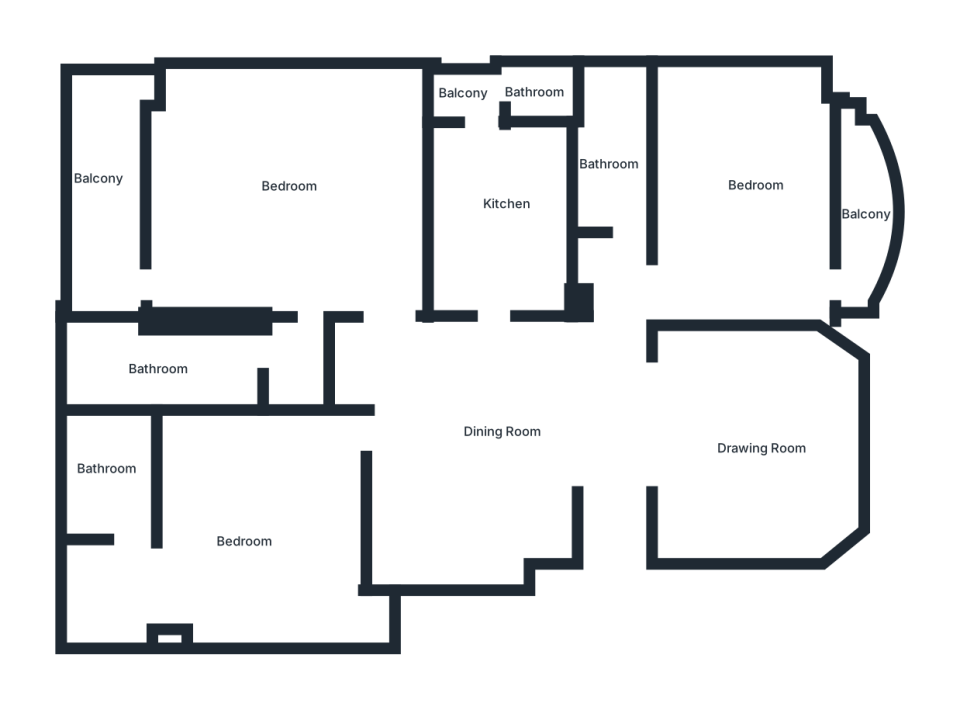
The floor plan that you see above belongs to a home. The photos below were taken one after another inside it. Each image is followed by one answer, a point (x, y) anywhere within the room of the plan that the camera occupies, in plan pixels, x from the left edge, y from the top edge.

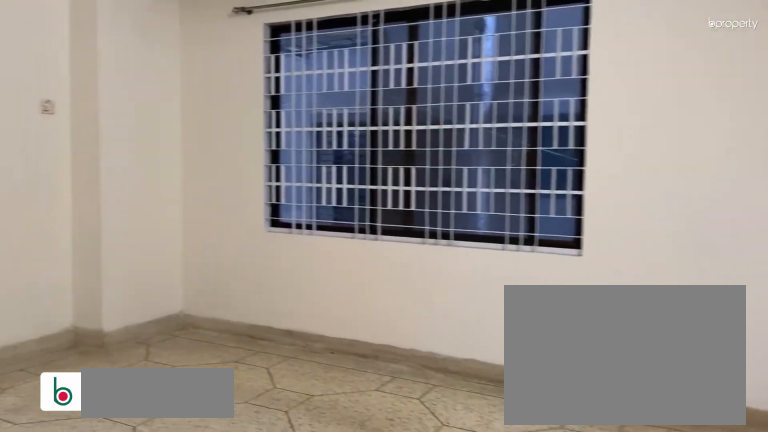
(288, 189)
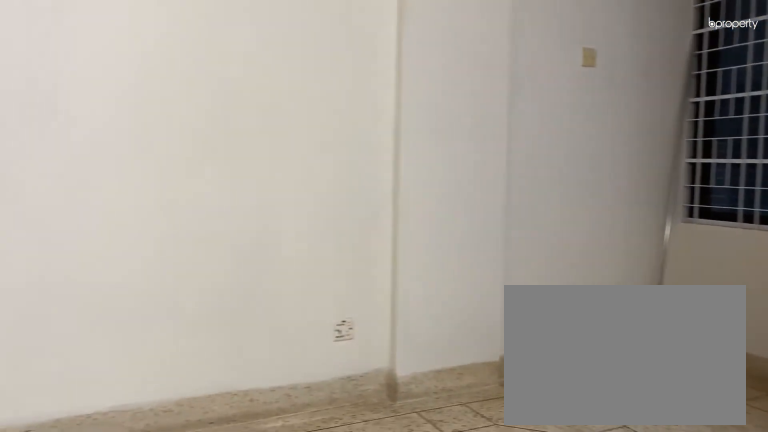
(260, 545)
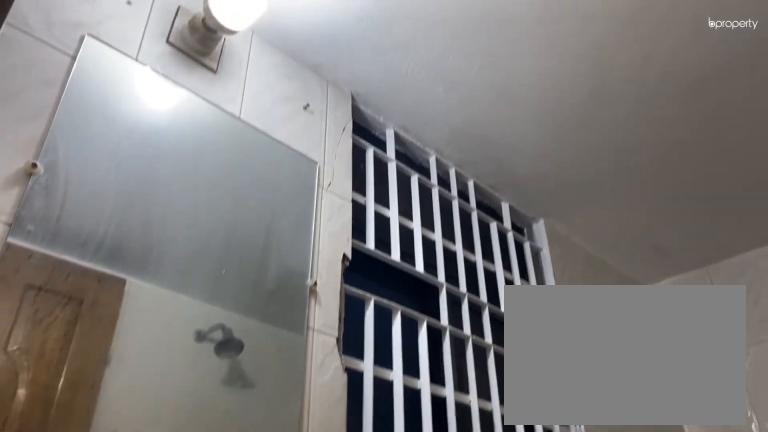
(106, 475)
